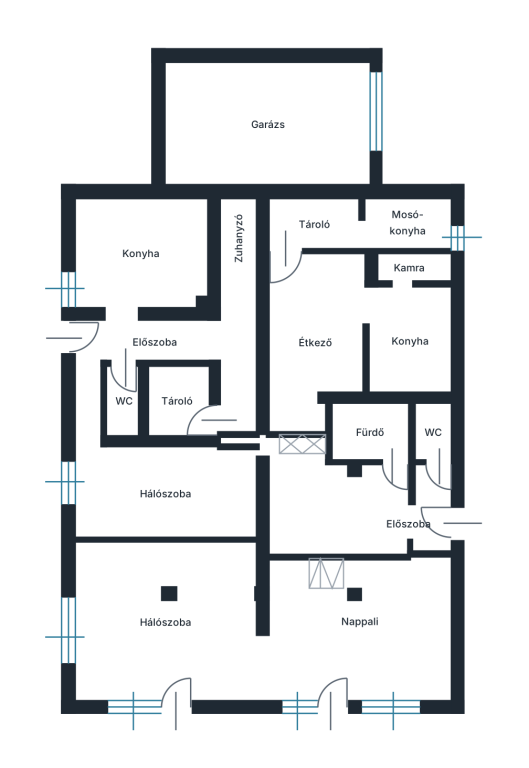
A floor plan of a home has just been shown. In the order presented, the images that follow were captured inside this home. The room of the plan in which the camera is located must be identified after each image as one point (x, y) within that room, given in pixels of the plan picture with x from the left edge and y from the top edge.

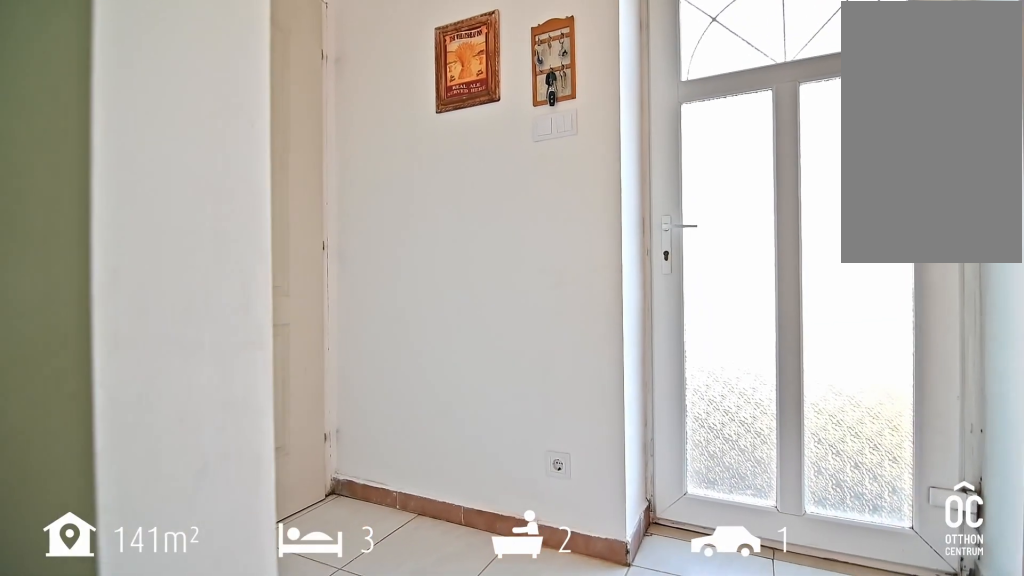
(430, 509)
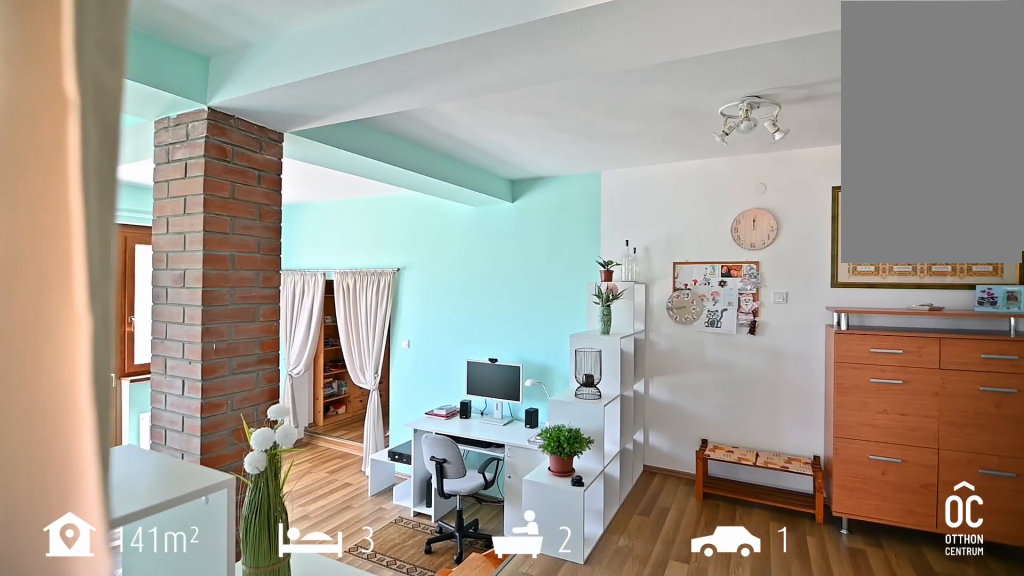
(357, 577)
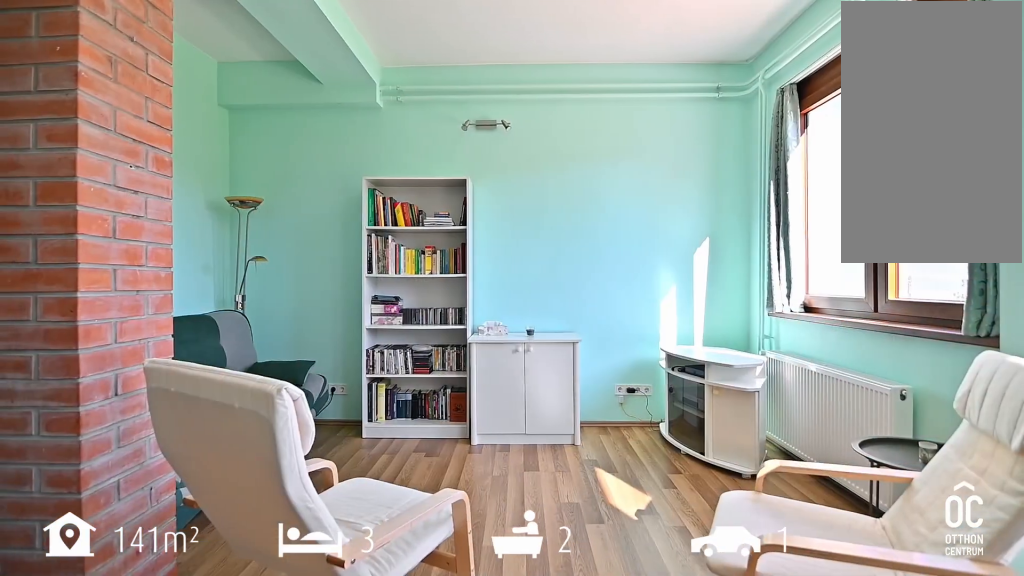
(358, 577)
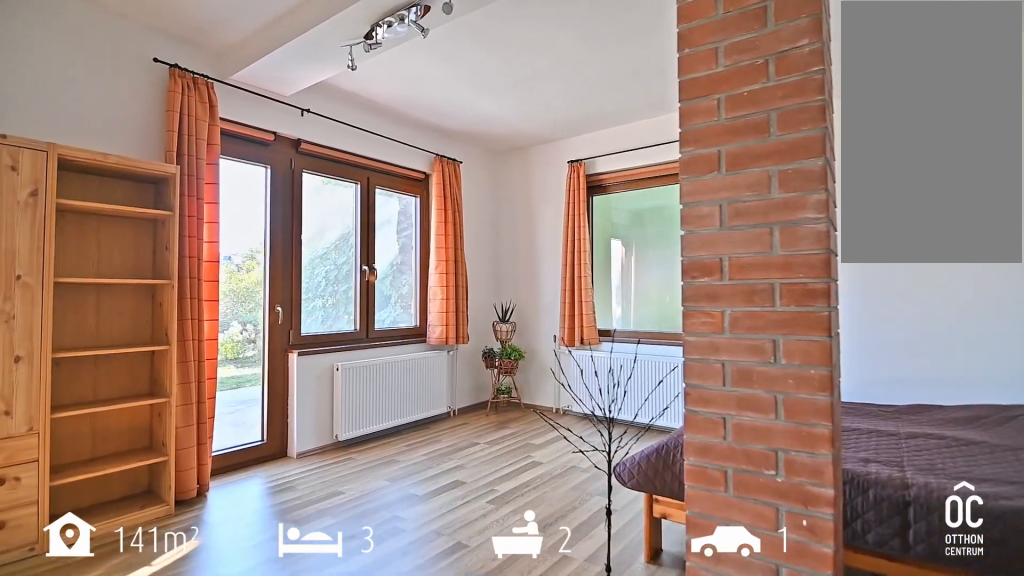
(165, 620)
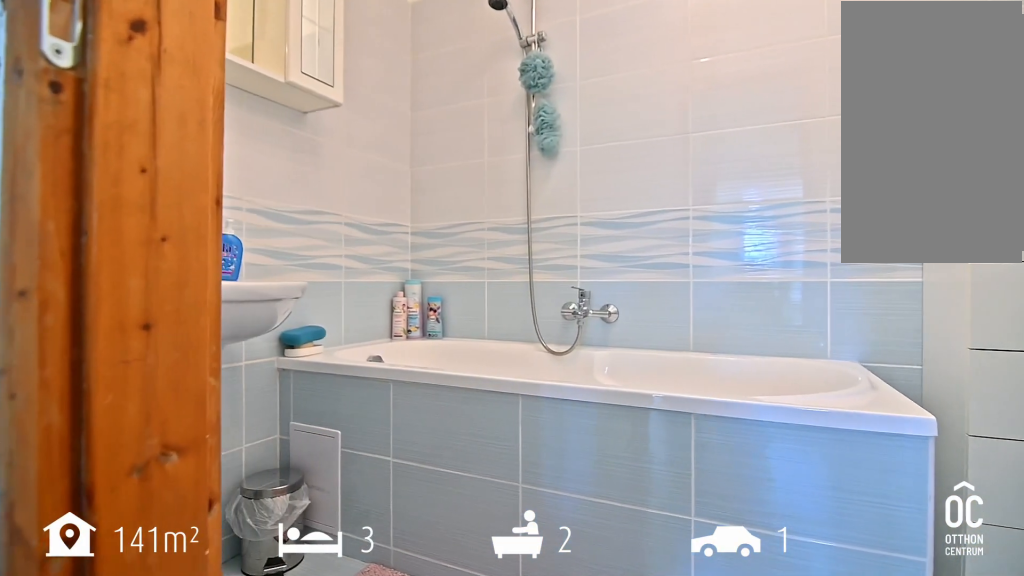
(369, 430)
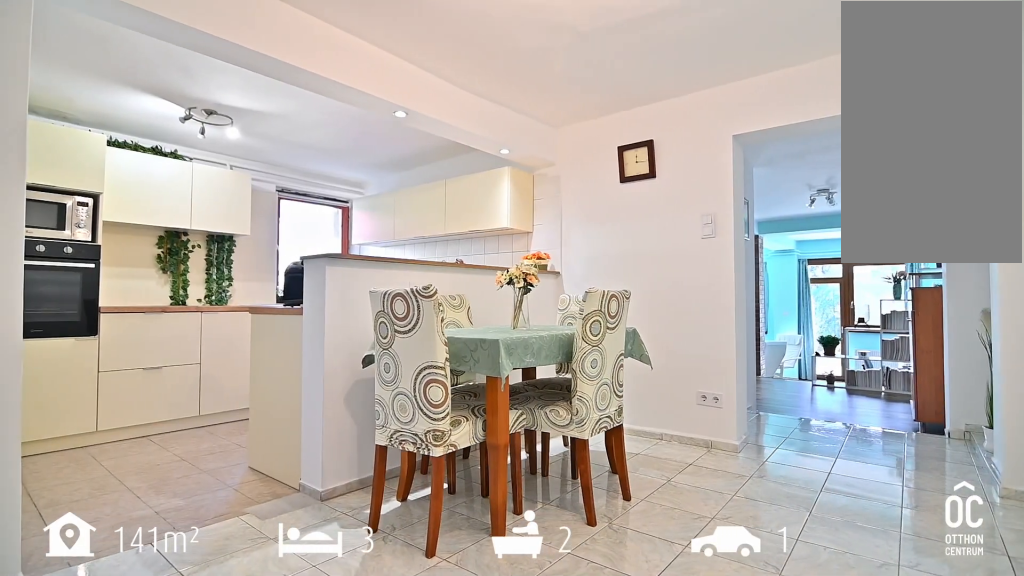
(314, 331)
